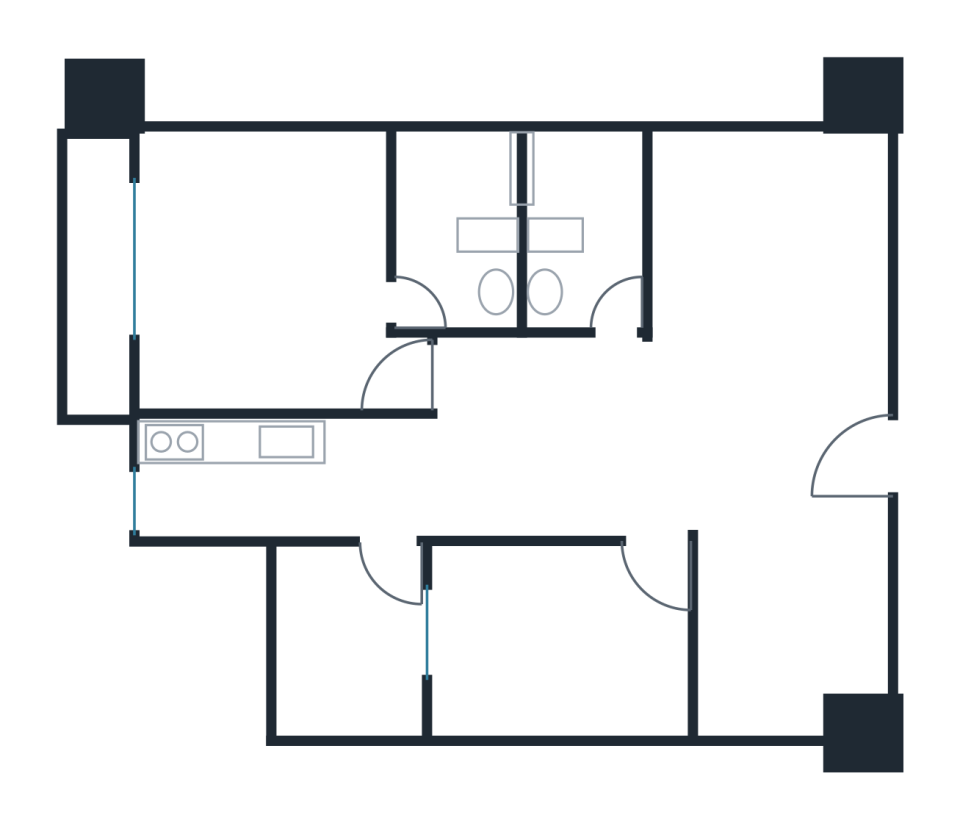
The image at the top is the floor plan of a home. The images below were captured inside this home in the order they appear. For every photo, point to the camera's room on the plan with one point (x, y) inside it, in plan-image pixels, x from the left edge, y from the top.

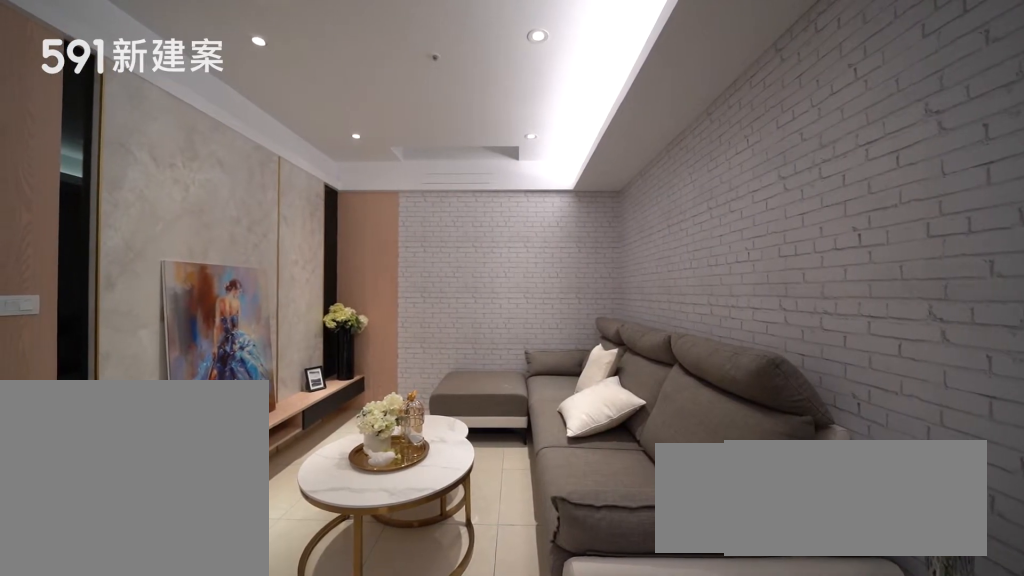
(774, 270)
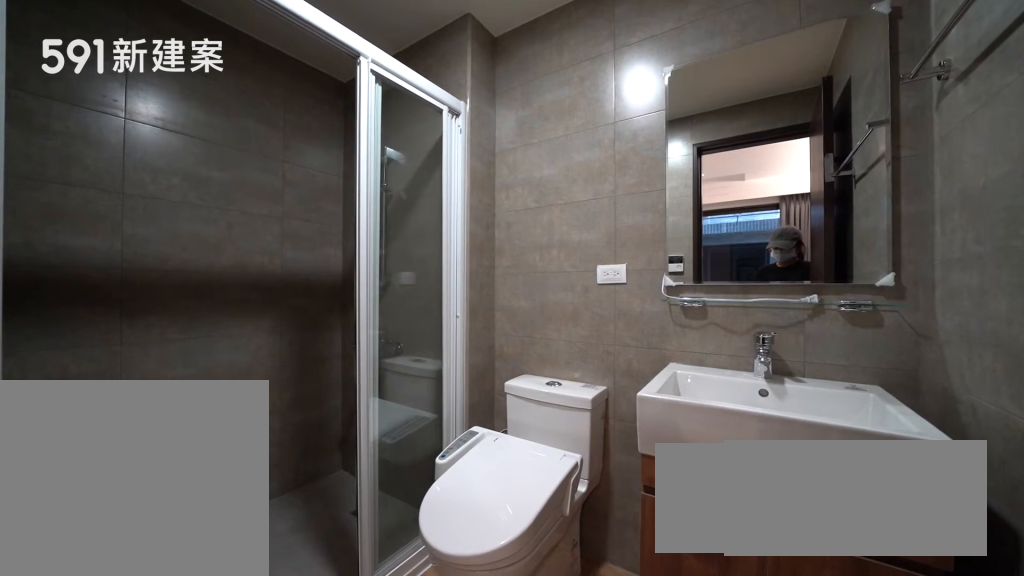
(459, 222)
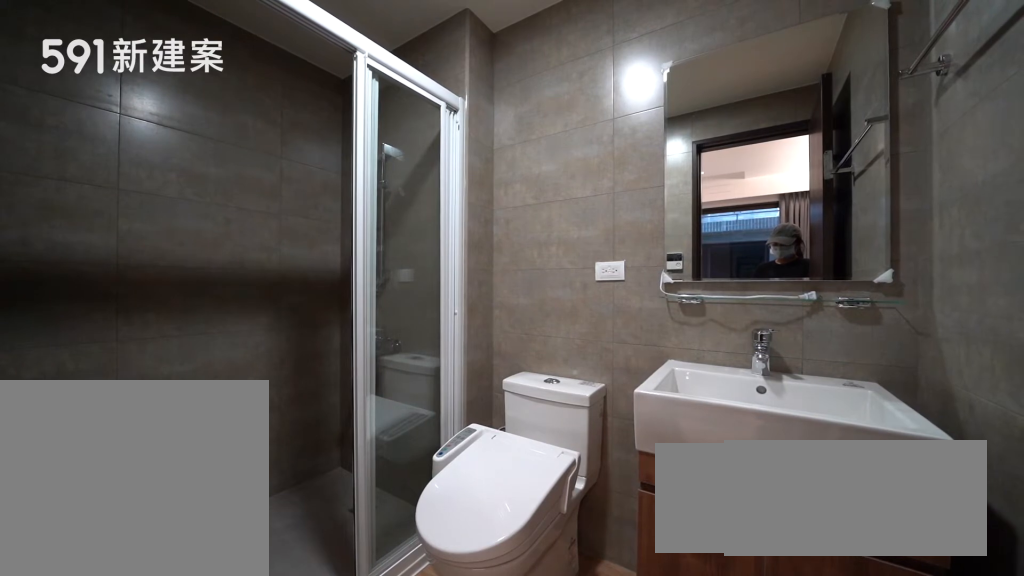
(459, 222)
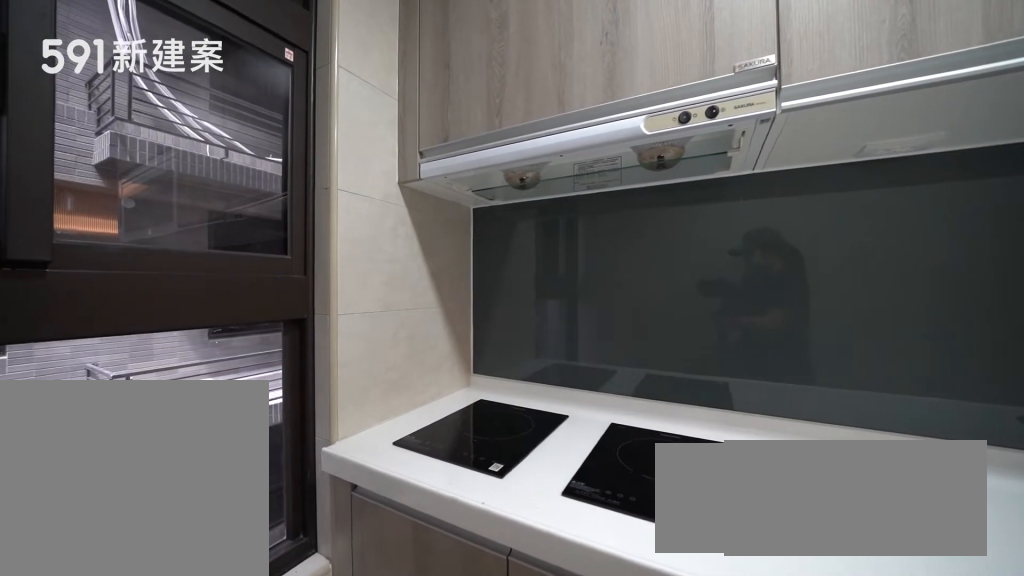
(273, 477)
